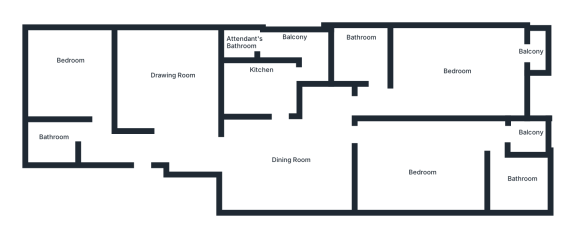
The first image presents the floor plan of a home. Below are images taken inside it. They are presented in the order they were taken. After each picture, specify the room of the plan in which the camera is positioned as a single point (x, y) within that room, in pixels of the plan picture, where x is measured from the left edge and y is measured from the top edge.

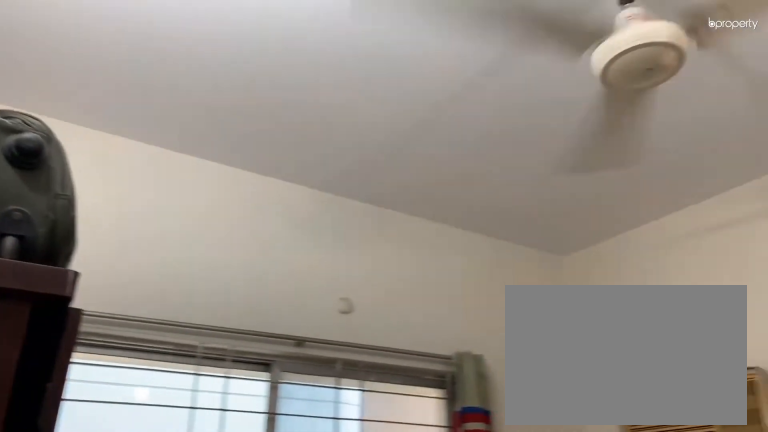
(77, 77)
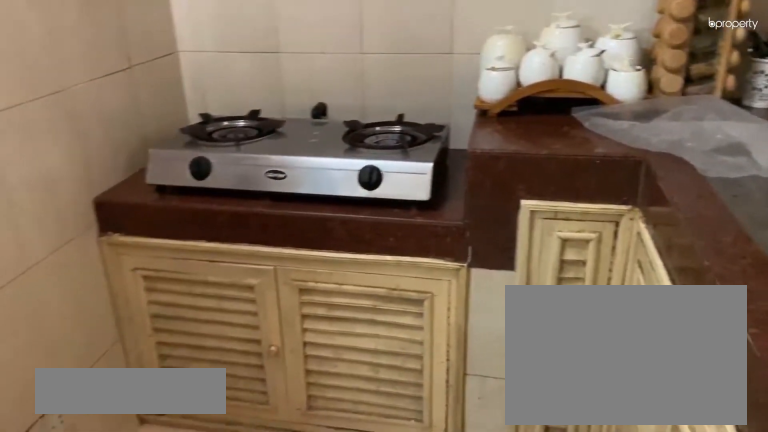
(270, 84)
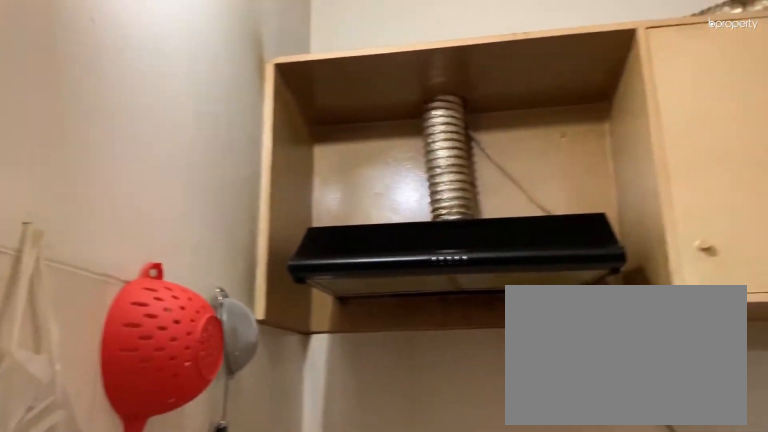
(270, 84)
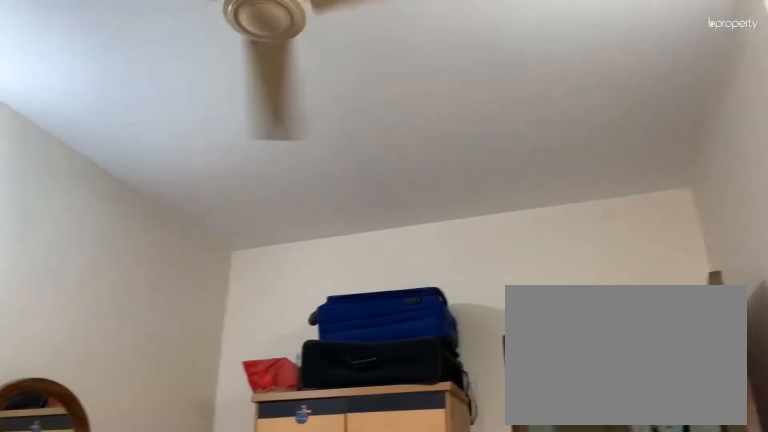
(426, 159)
